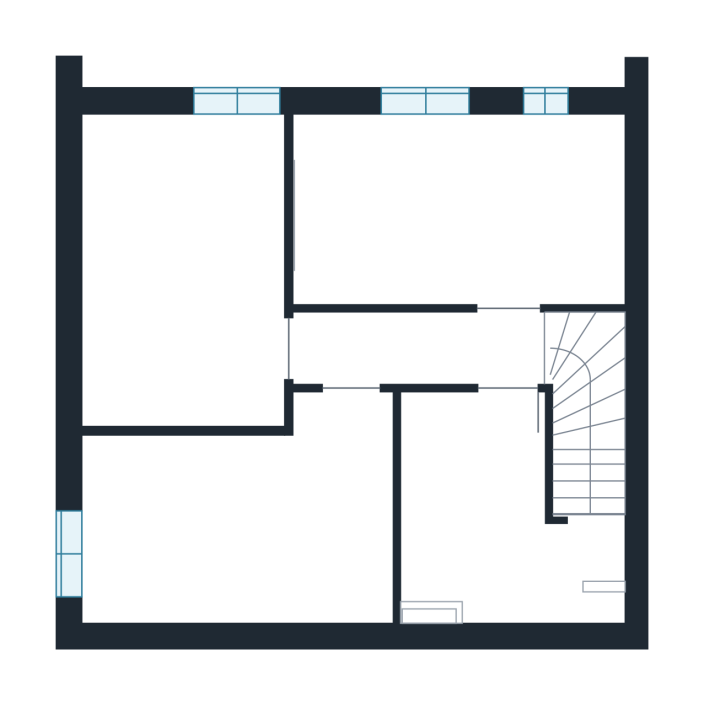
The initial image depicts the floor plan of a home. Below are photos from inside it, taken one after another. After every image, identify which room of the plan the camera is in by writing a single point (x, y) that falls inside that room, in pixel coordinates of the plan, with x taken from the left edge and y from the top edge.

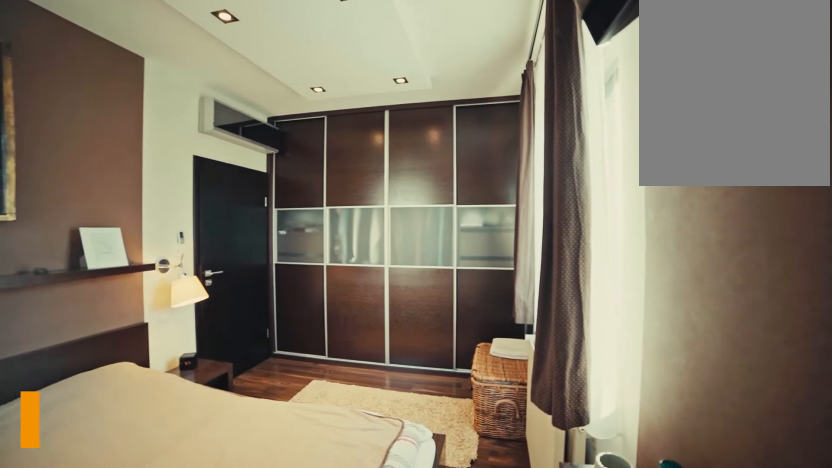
(119, 160)
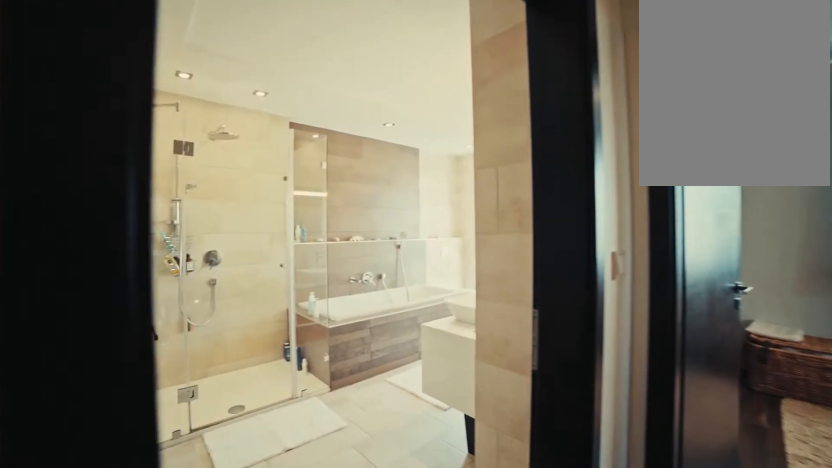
(356, 378)
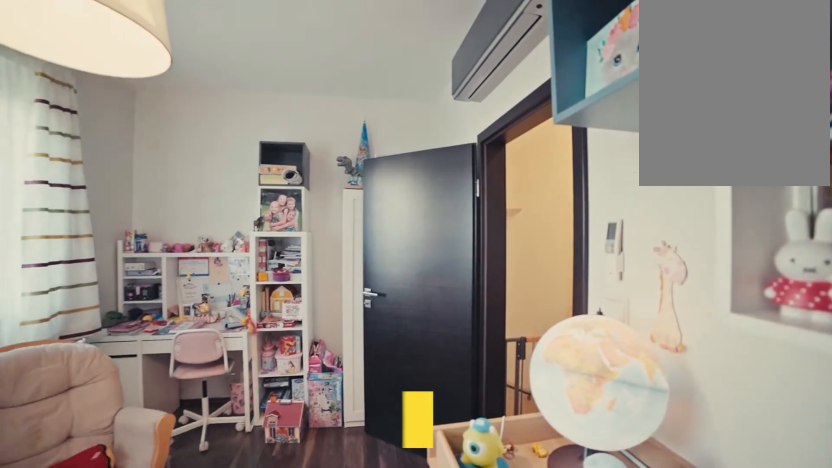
(363, 256)
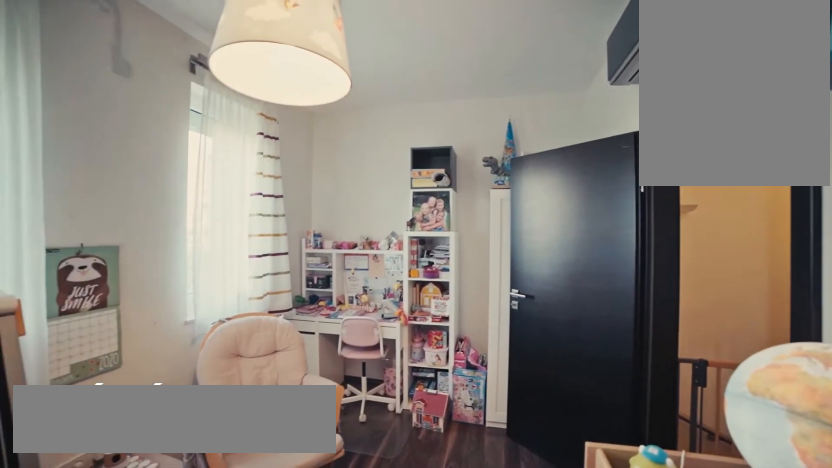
(362, 256)
